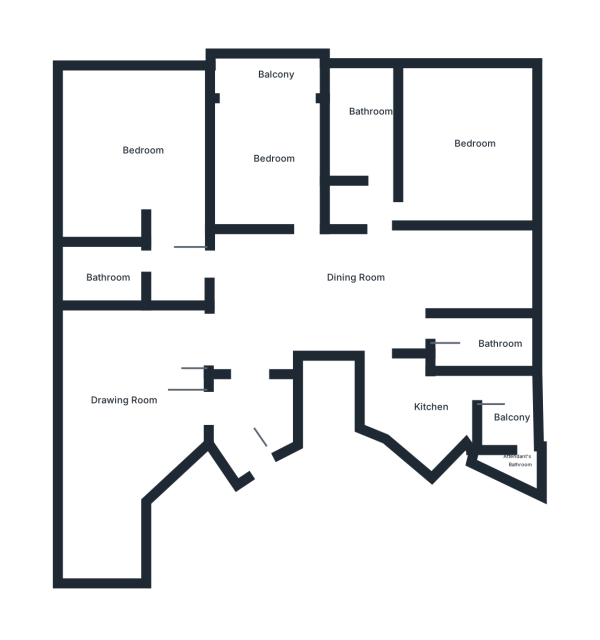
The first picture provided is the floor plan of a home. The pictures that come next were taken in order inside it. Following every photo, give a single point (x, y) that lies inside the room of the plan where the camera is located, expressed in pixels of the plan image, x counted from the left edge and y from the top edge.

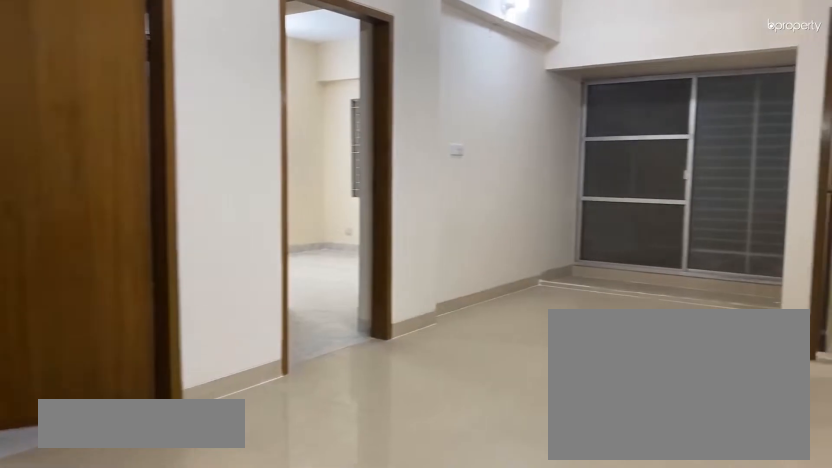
(344, 292)
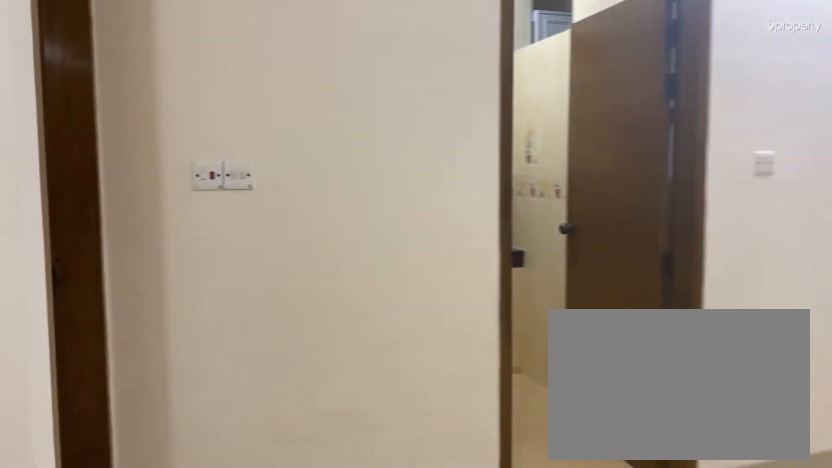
(344, 292)
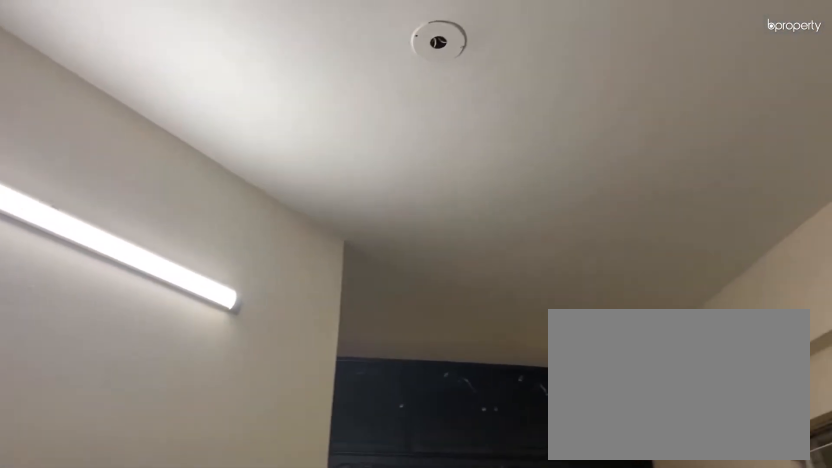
(117, 425)
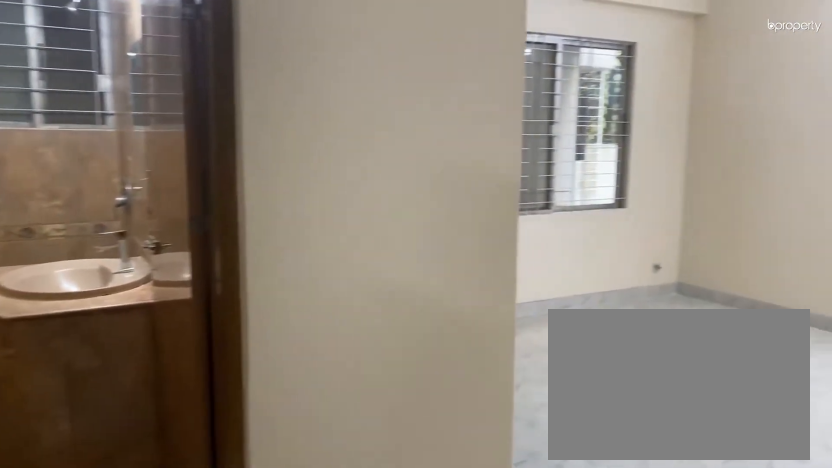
(176, 252)
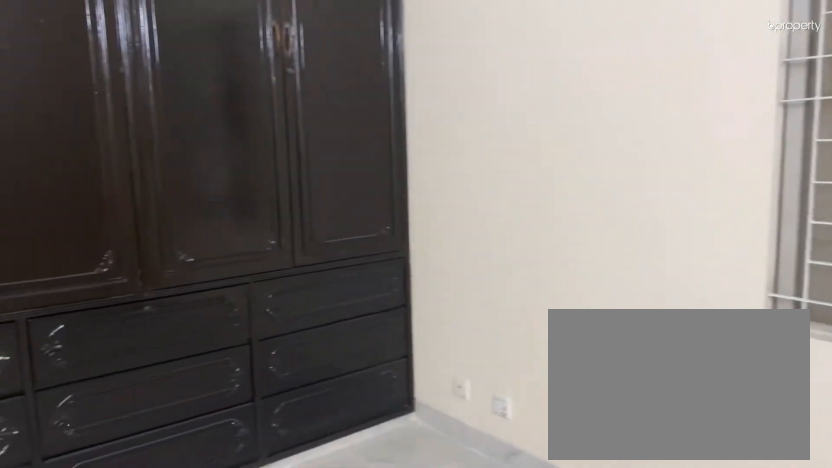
(144, 146)
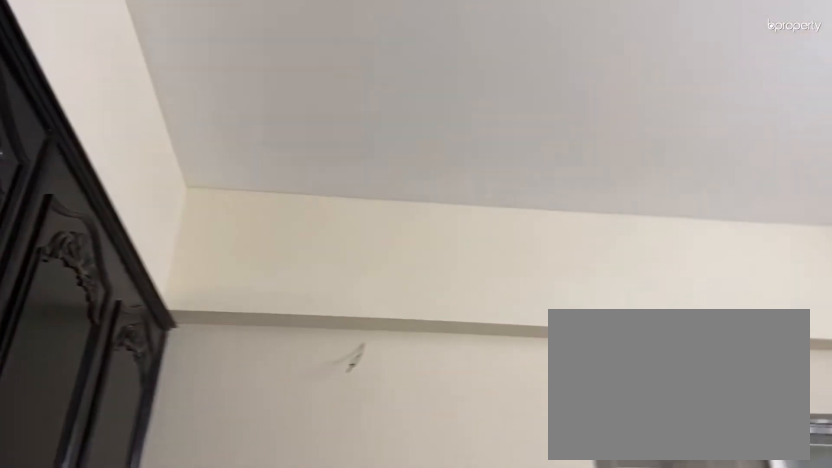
(144, 146)
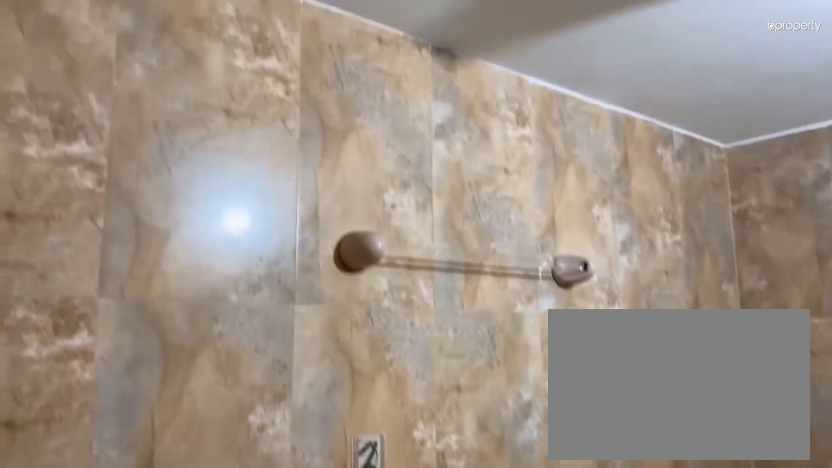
(108, 270)
